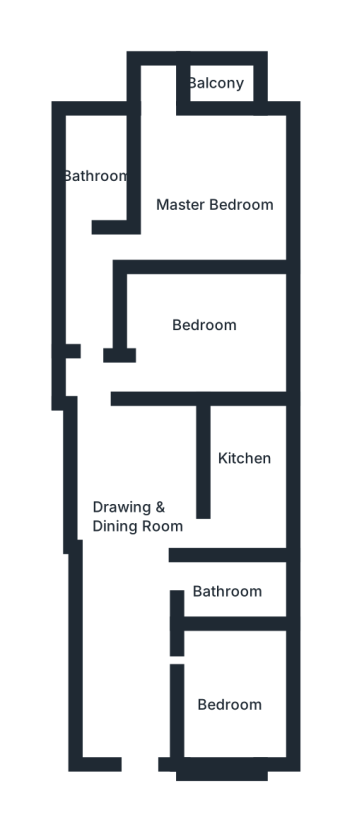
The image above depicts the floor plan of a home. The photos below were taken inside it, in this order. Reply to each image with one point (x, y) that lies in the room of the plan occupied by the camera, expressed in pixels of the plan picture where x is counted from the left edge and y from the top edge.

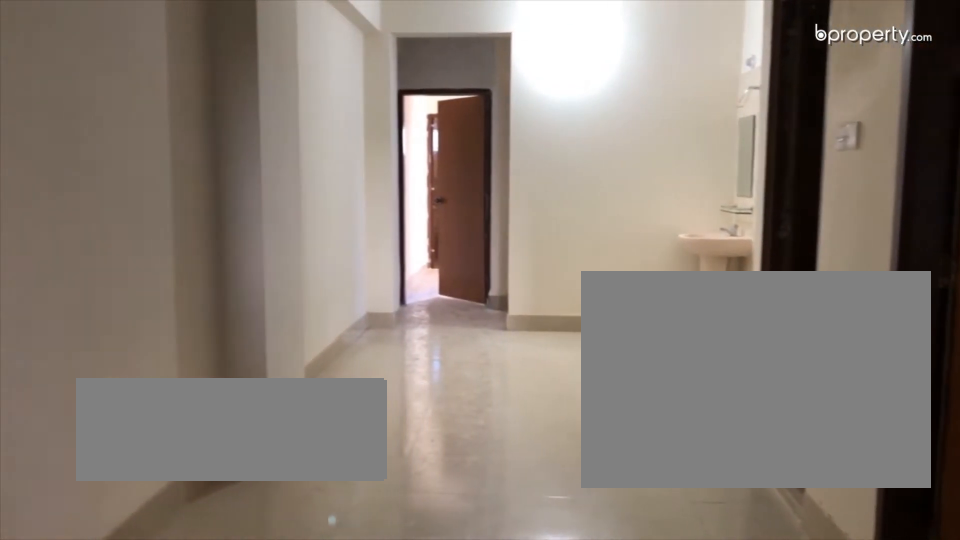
(127, 648)
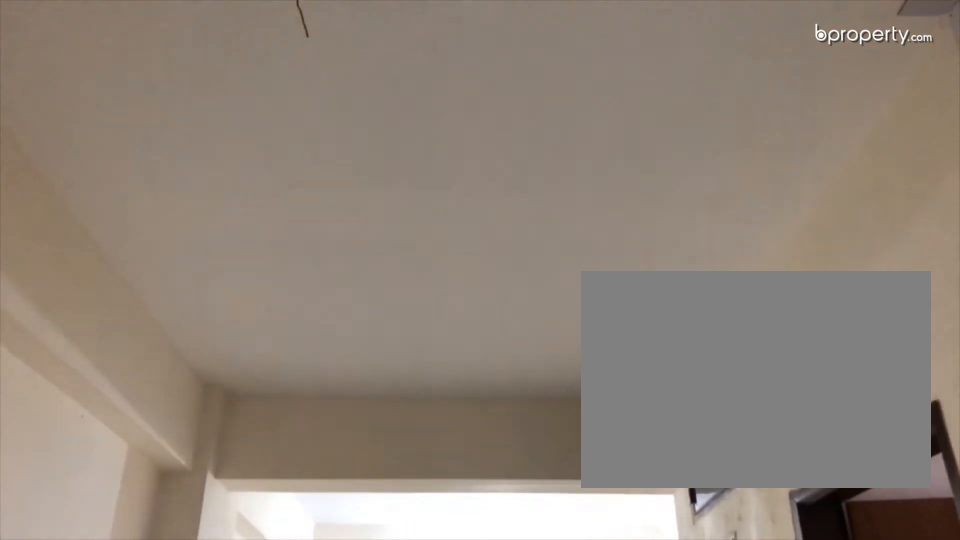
(127, 648)
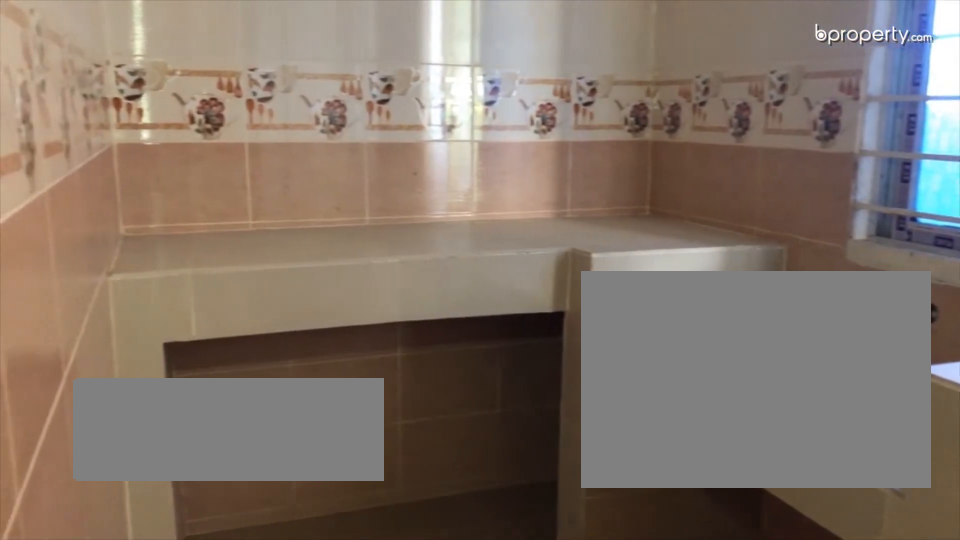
(246, 487)
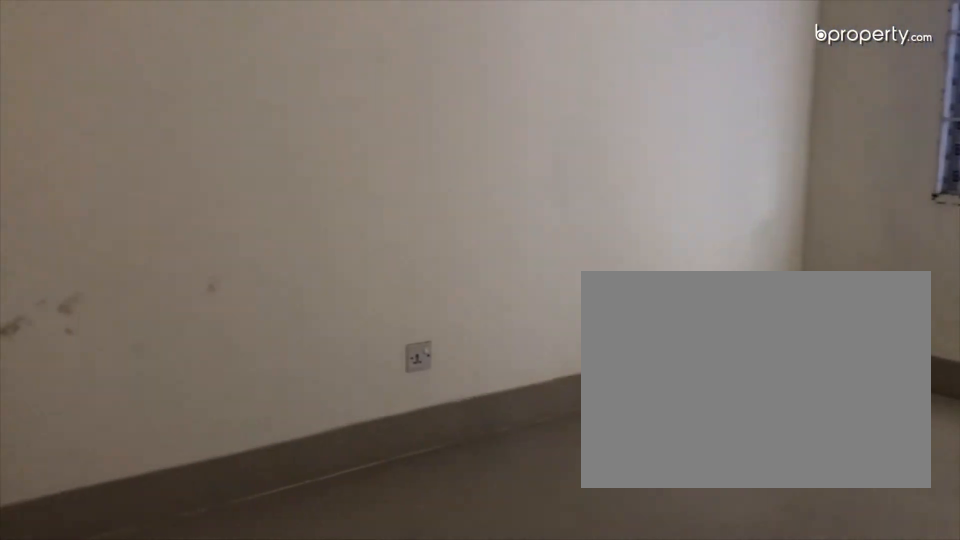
(179, 362)
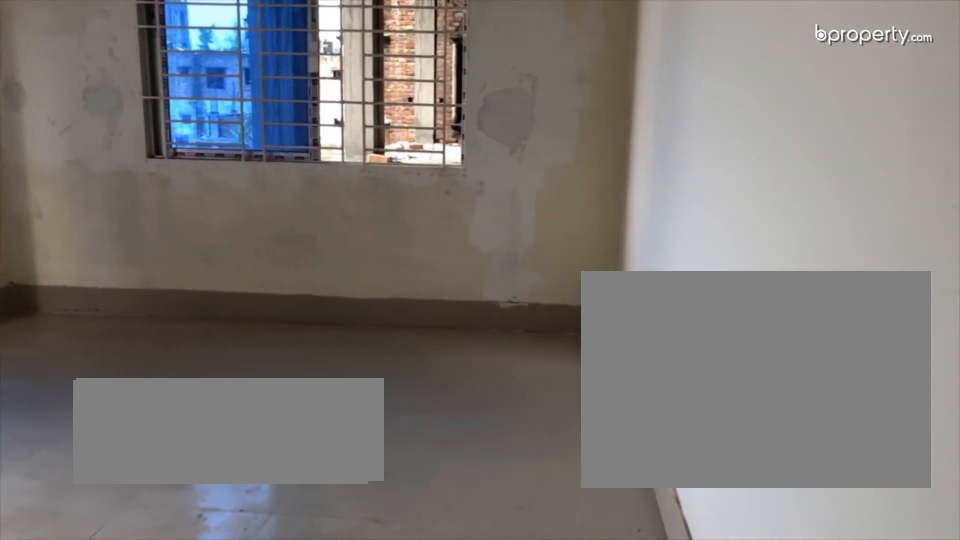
(224, 202)
